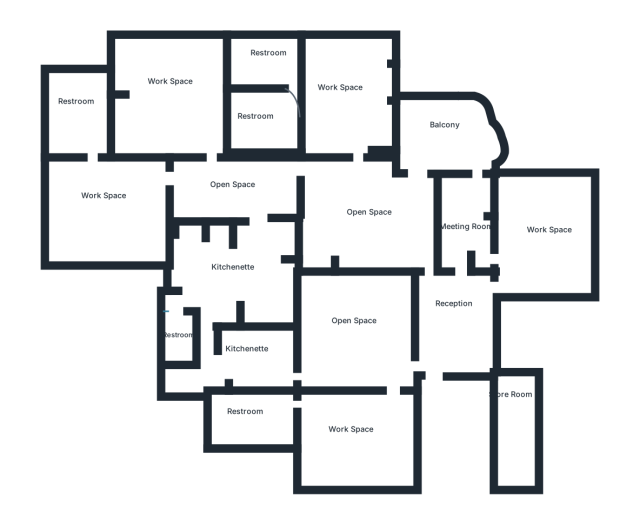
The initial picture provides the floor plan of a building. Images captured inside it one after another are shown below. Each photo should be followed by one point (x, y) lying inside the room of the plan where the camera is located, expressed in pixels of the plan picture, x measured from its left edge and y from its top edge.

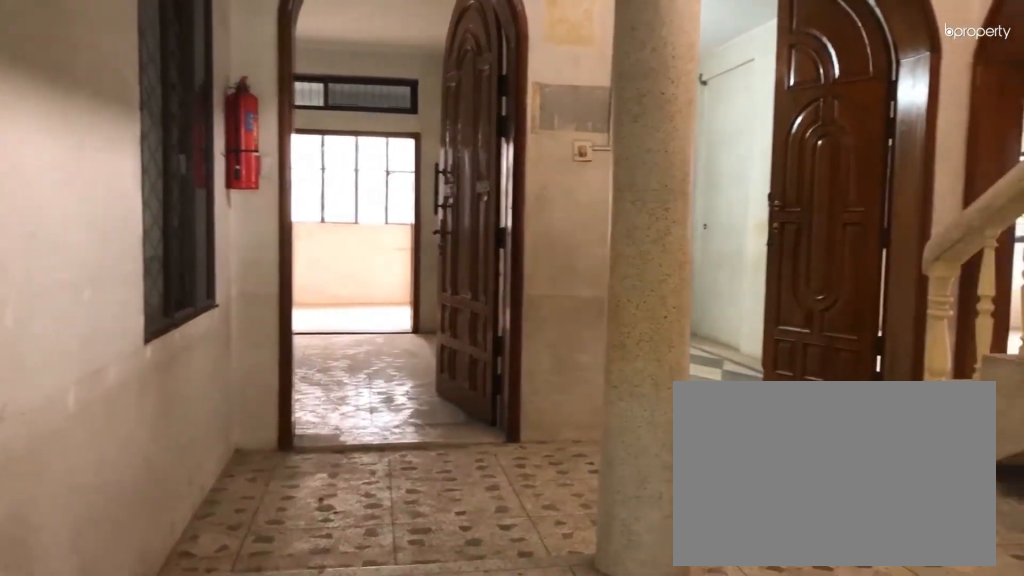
(458, 314)
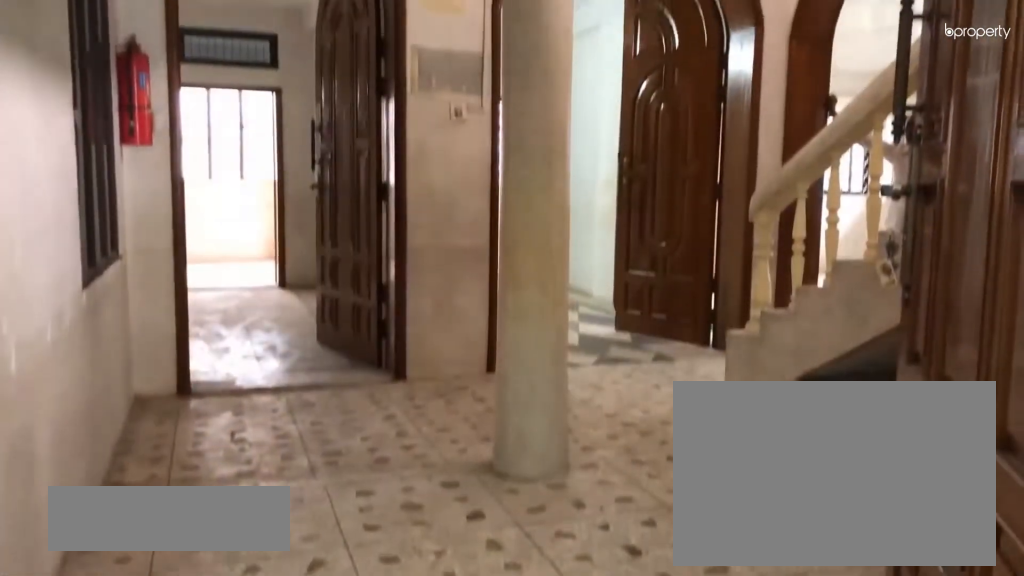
(458, 314)
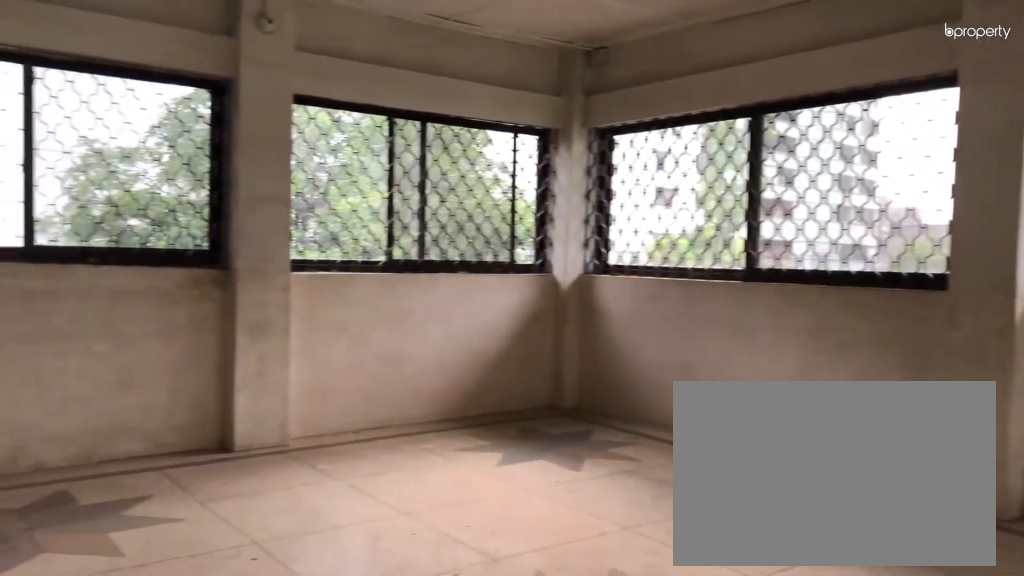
(553, 239)
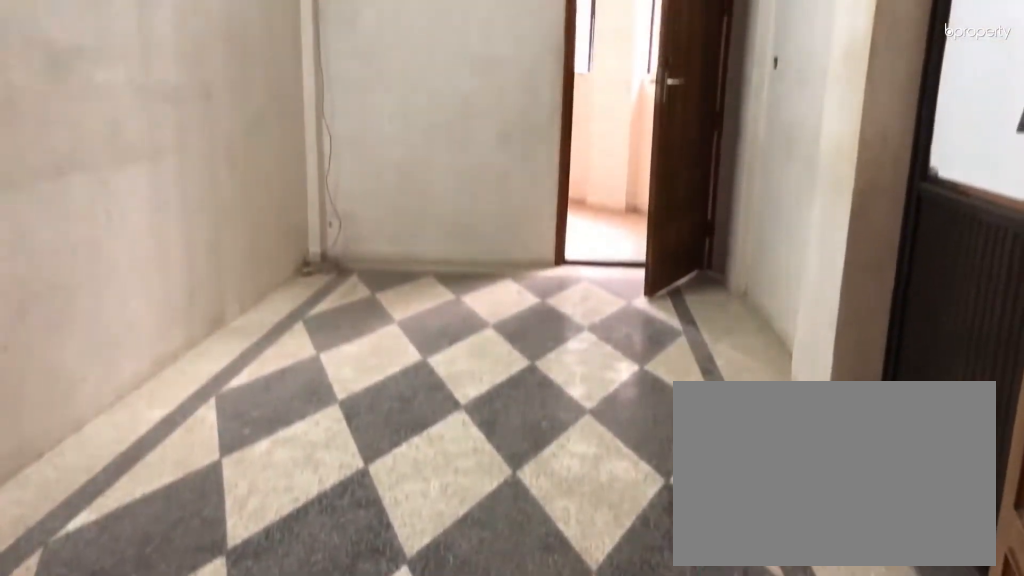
(471, 220)
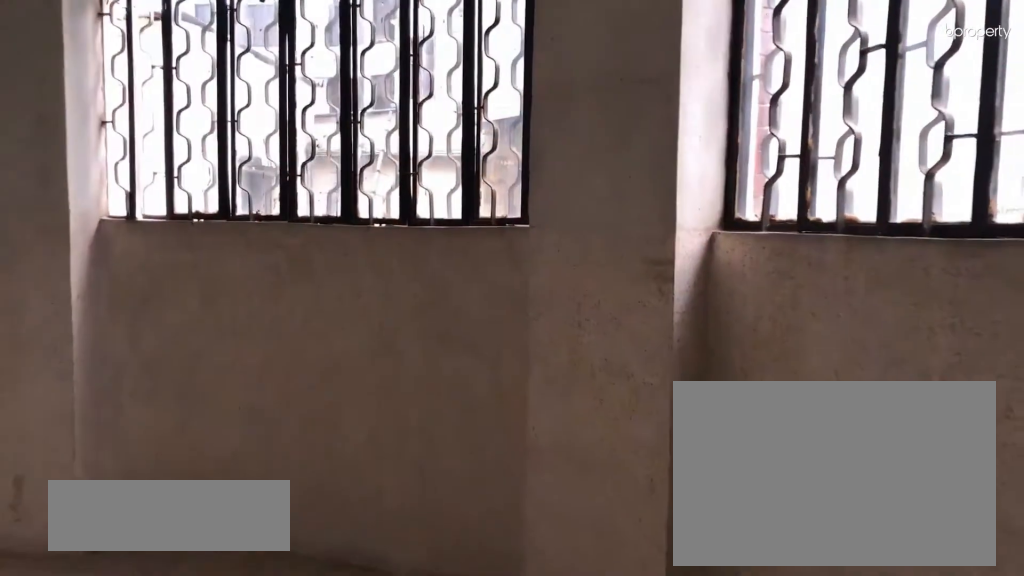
(456, 131)
